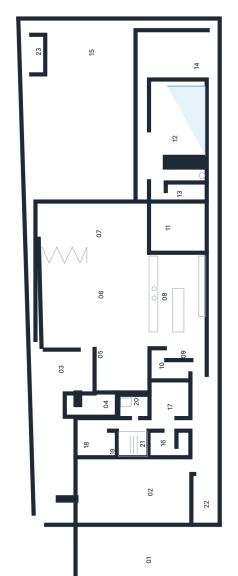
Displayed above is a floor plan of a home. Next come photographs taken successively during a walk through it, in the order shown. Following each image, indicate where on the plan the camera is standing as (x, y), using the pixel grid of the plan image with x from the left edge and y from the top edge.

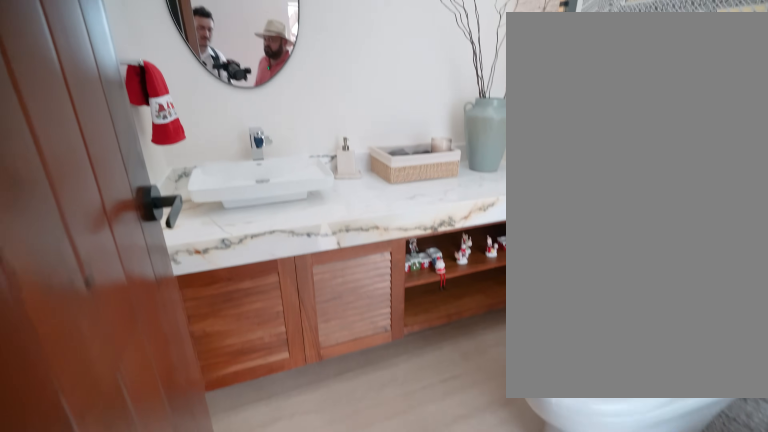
(87, 399)
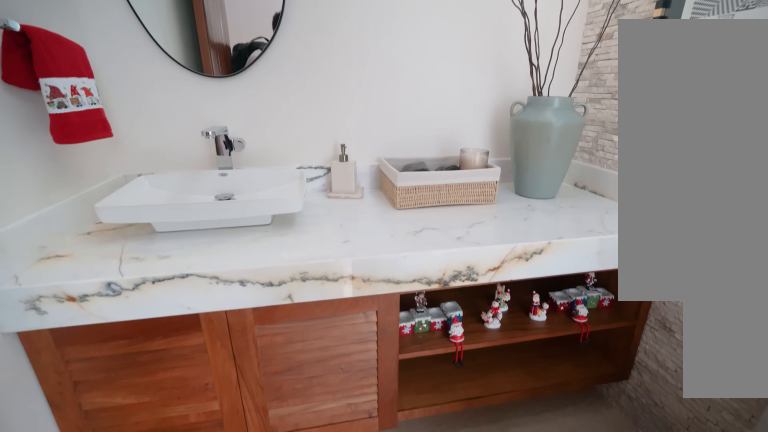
(87, 399)
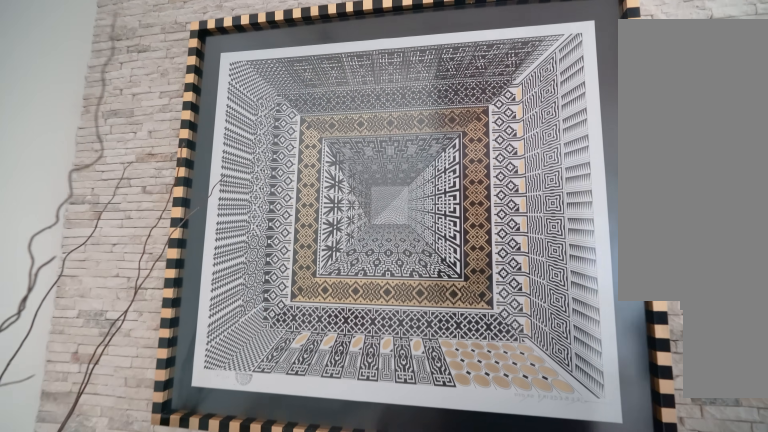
(93, 400)
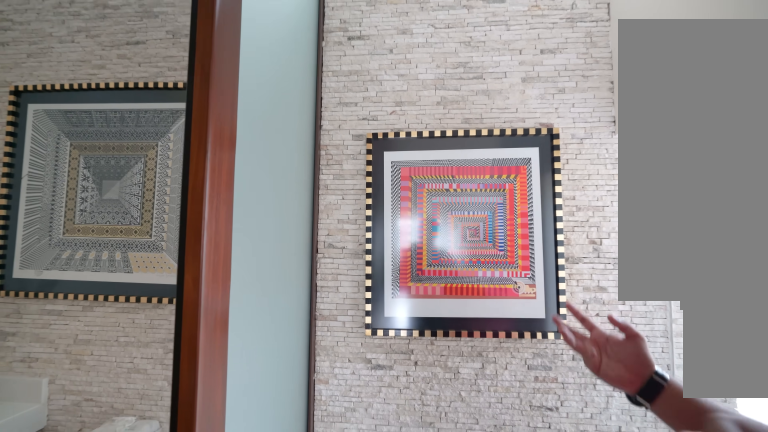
(87, 401)
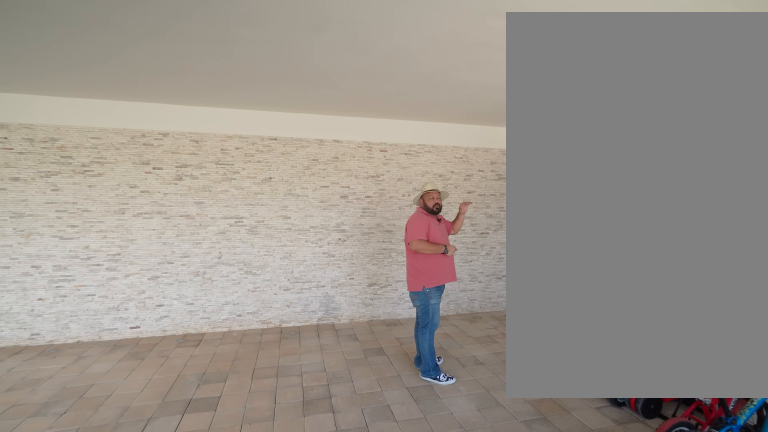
(147, 509)
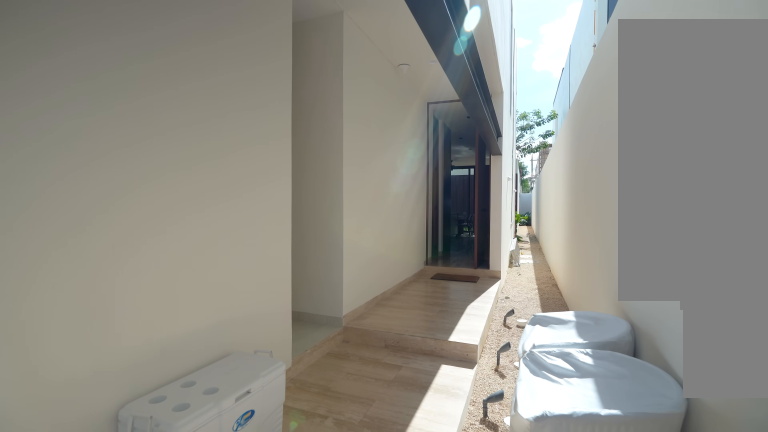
(208, 448)
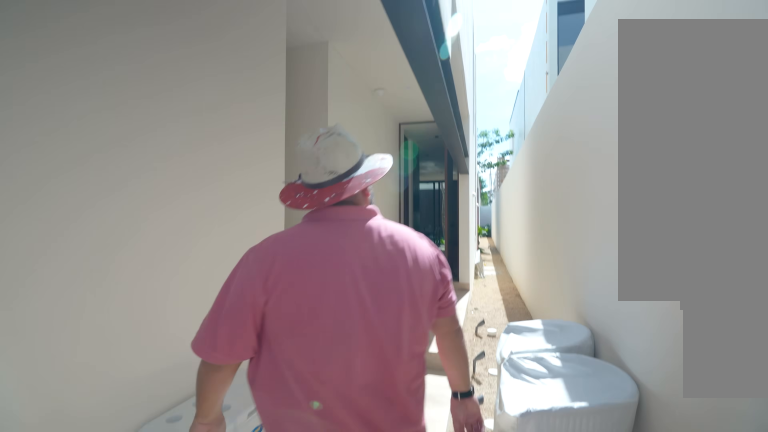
(211, 451)
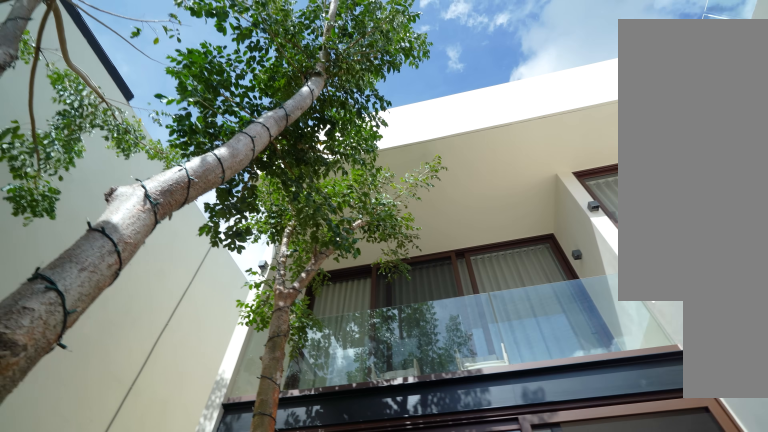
(160, 230)
